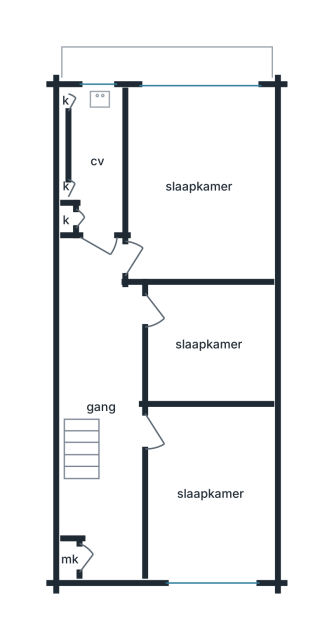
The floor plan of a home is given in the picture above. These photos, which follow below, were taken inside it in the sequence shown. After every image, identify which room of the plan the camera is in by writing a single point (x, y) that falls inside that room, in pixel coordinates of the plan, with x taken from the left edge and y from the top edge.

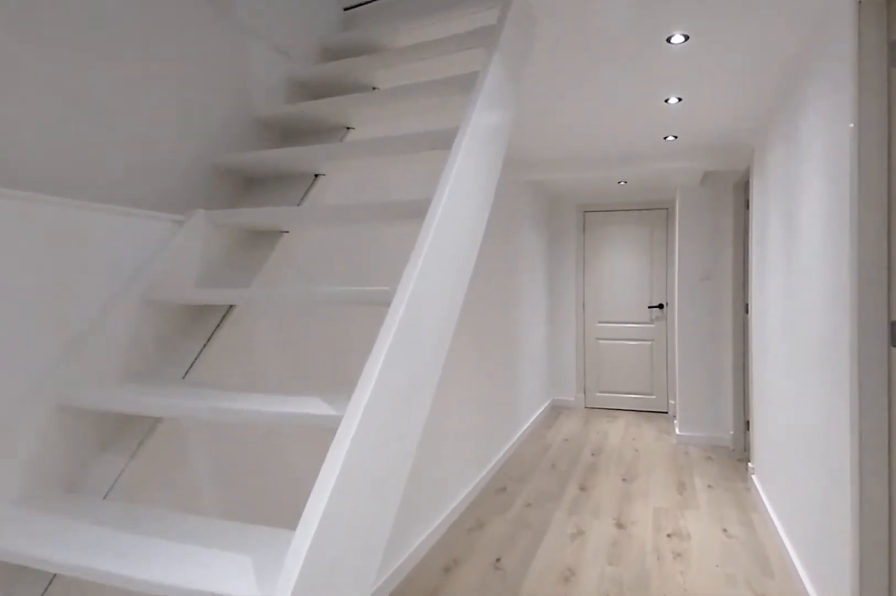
(103, 402)
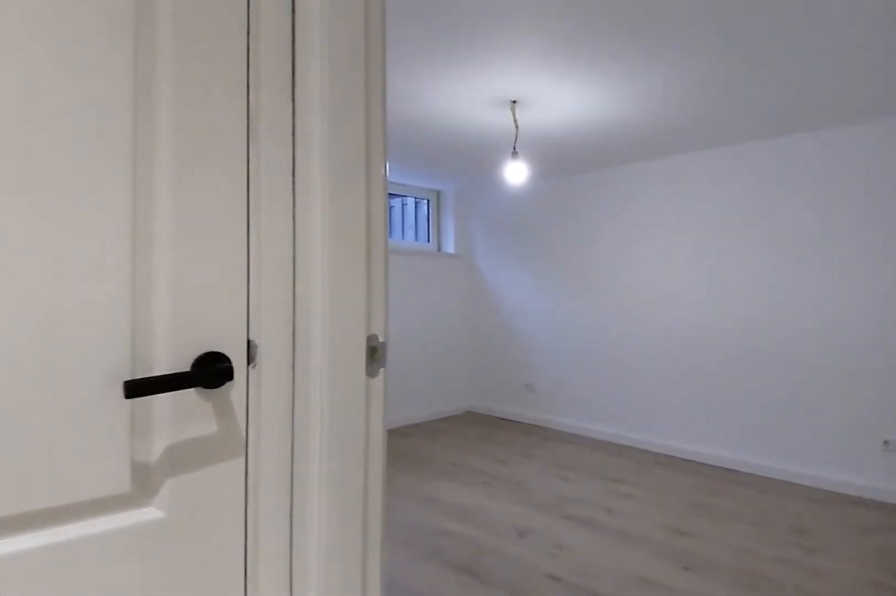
(103, 402)
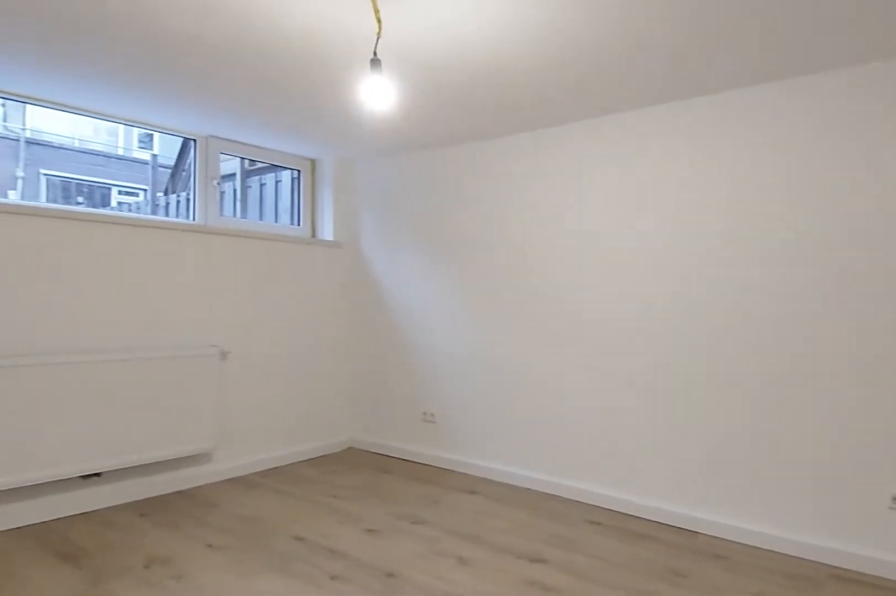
(163, 158)
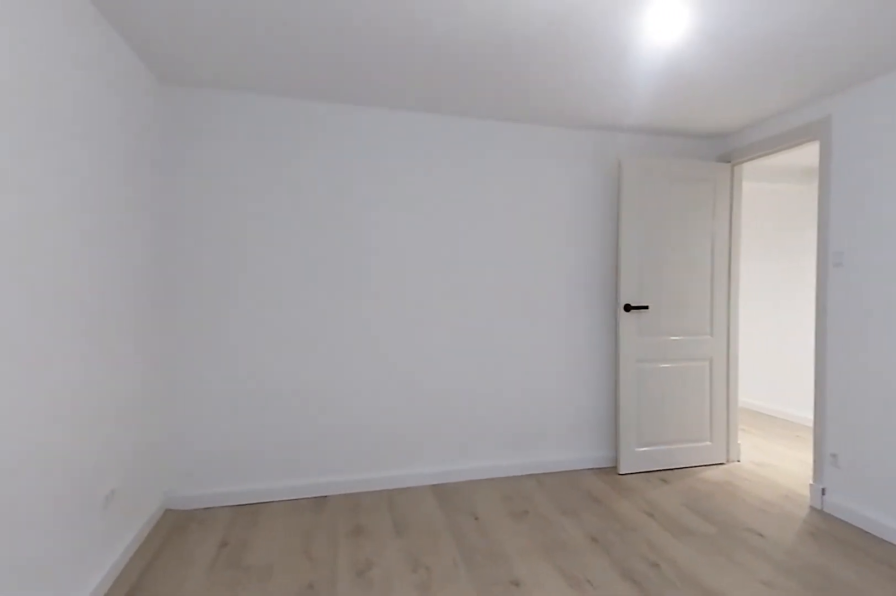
(163, 158)
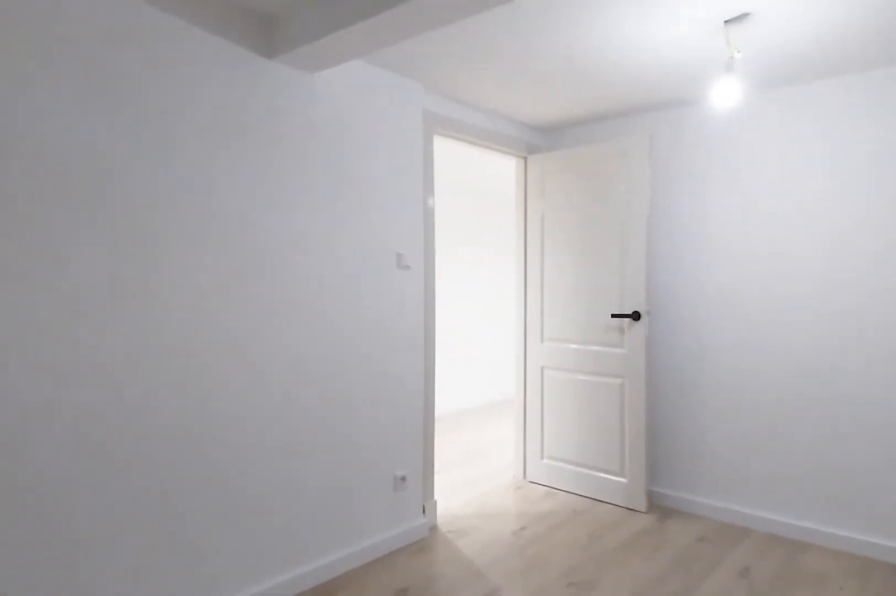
(208, 573)
